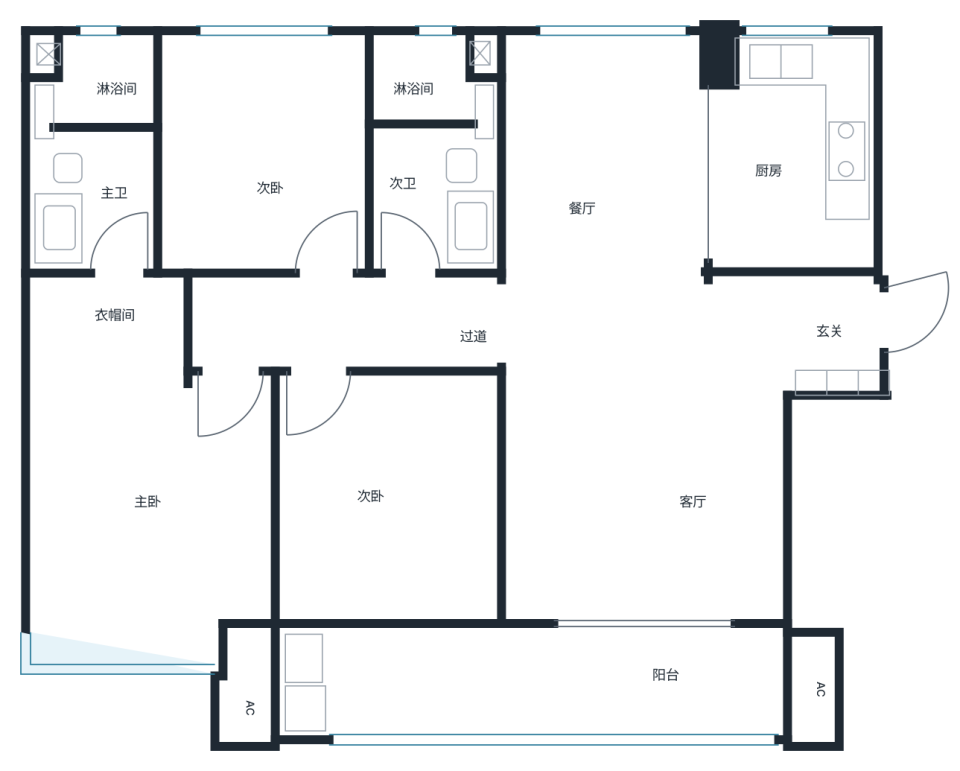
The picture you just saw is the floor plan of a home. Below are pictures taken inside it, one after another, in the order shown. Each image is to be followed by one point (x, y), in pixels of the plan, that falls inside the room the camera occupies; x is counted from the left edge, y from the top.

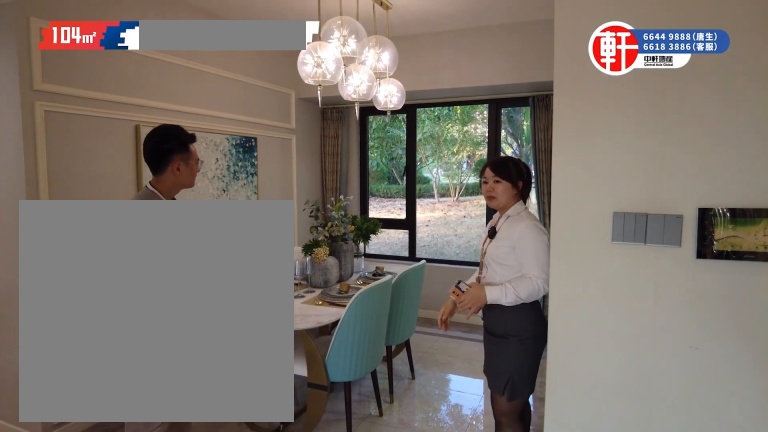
(602, 354)
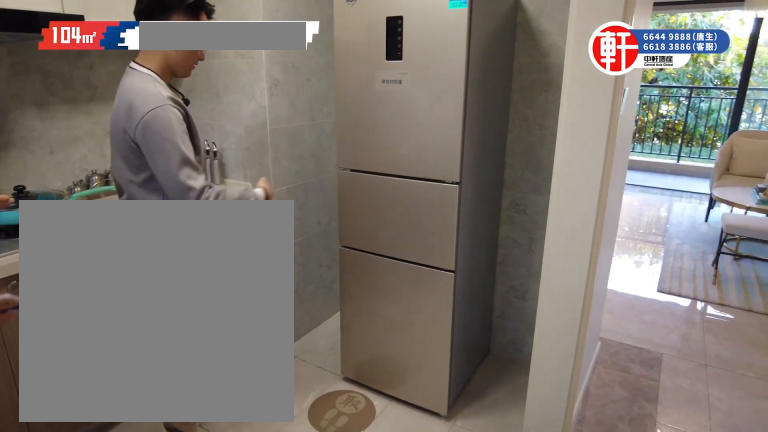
(800, 183)
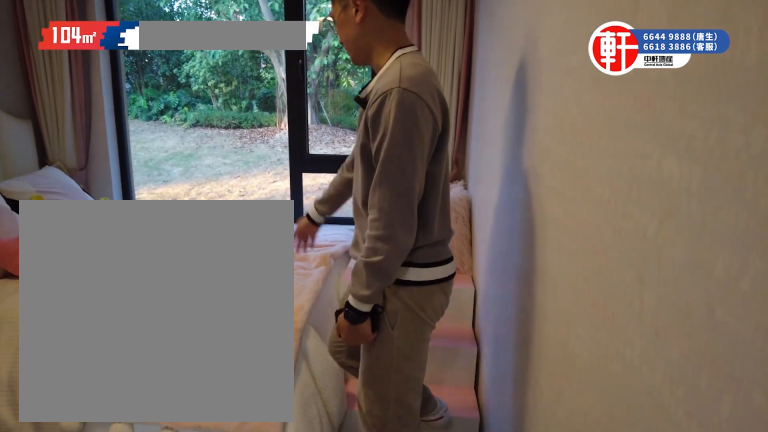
(287, 201)
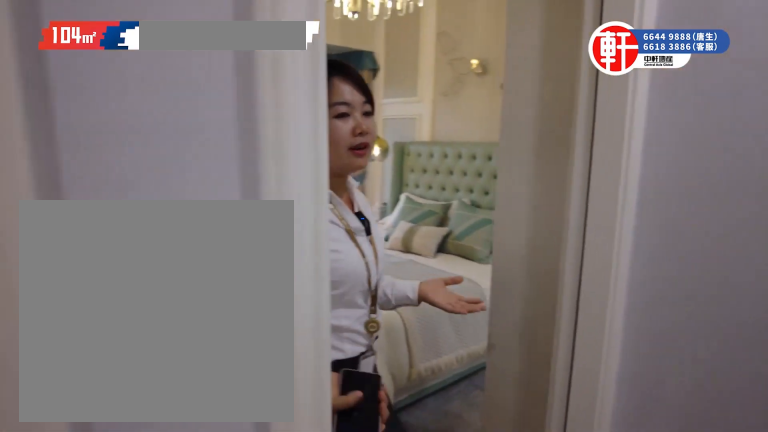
(145, 560)
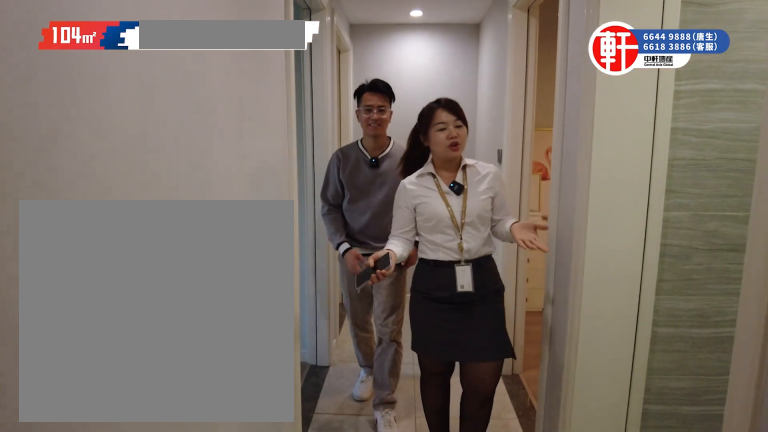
(353, 324)
